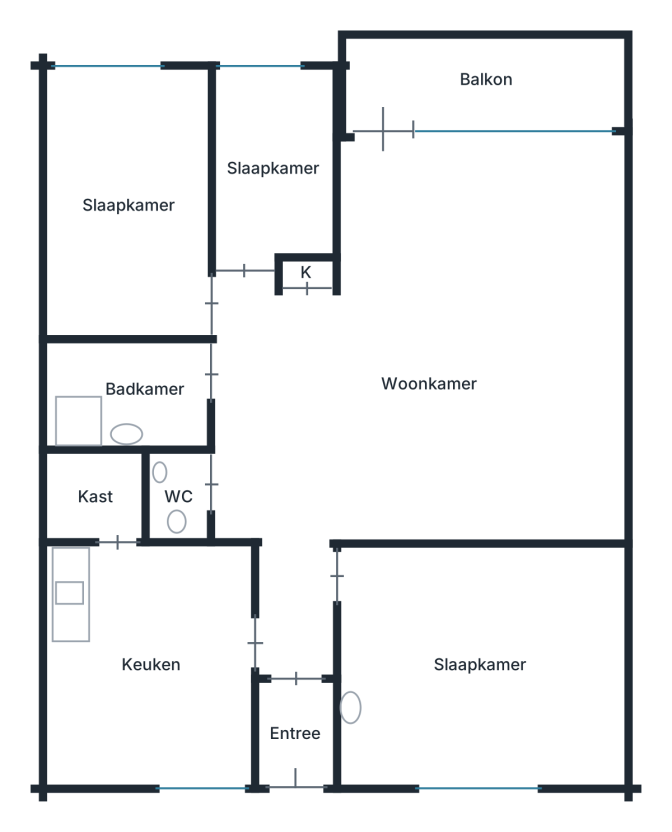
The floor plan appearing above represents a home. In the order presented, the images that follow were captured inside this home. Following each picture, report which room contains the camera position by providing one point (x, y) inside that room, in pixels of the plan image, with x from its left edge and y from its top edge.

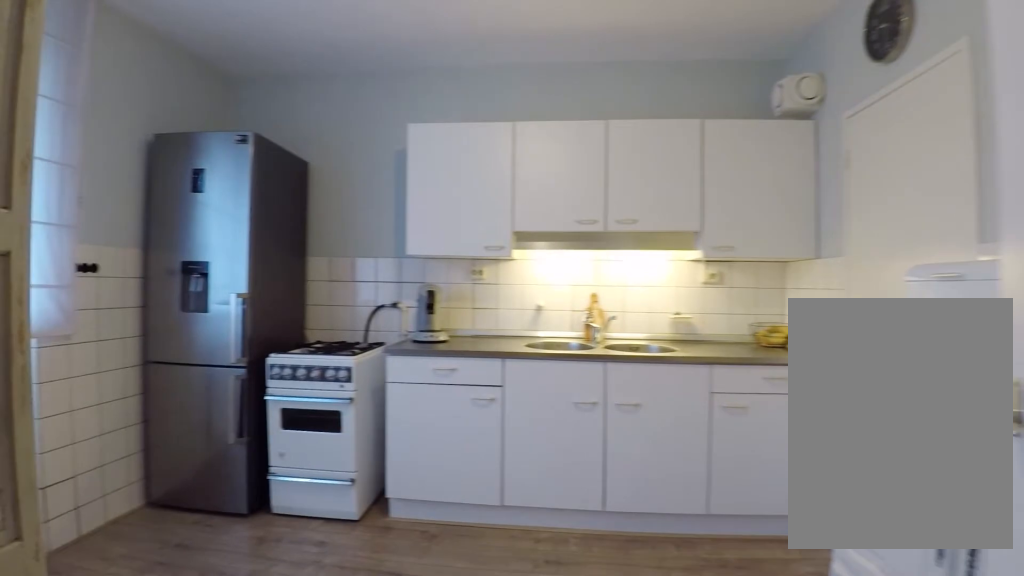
(155, 665)
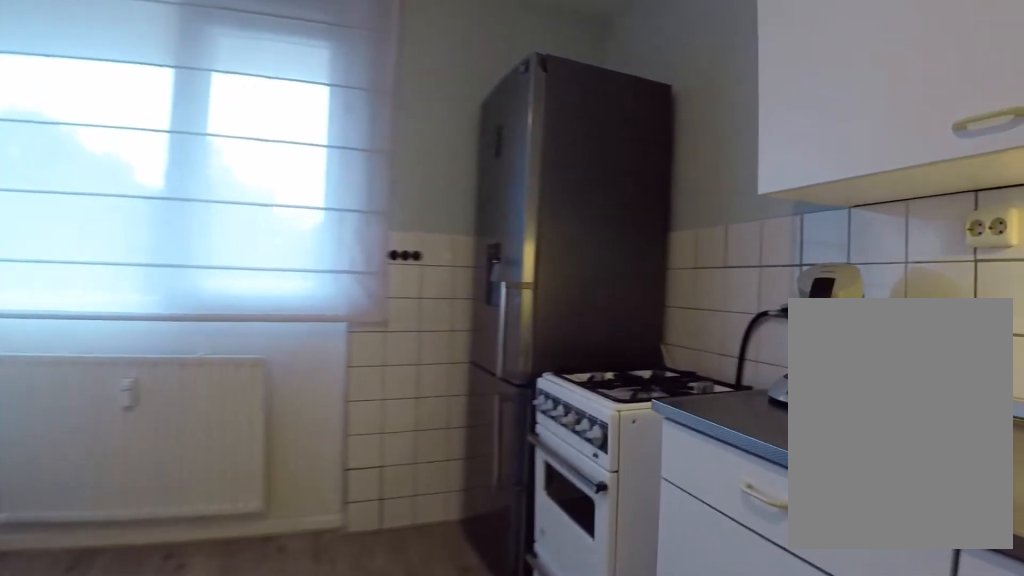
(155, 665)
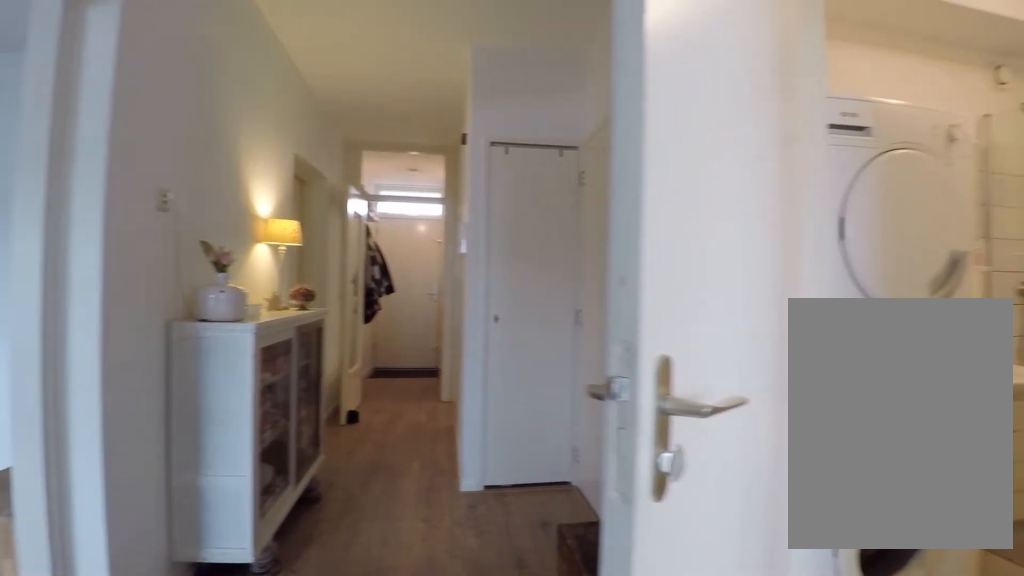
(278, 459)
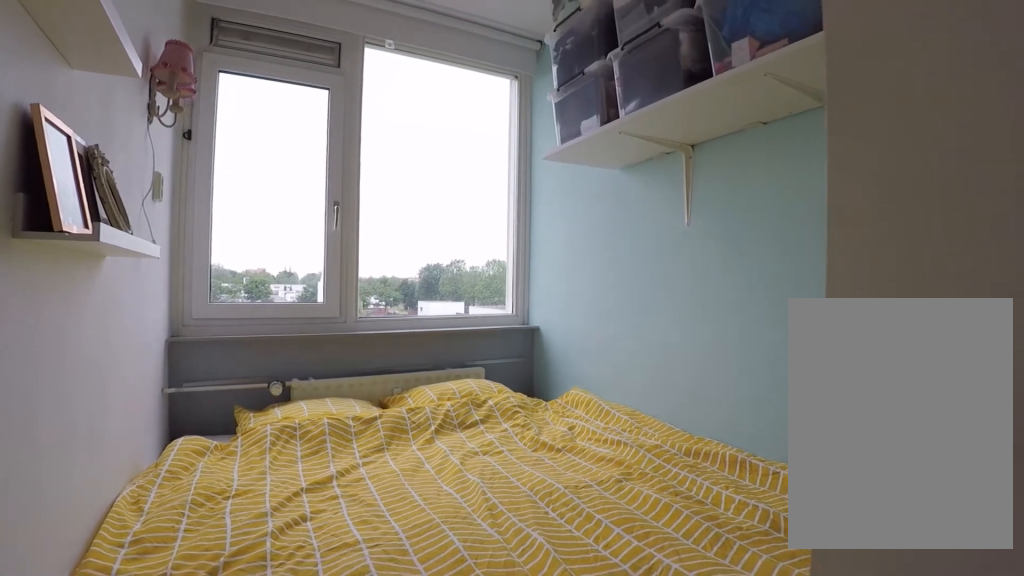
(273, 166)
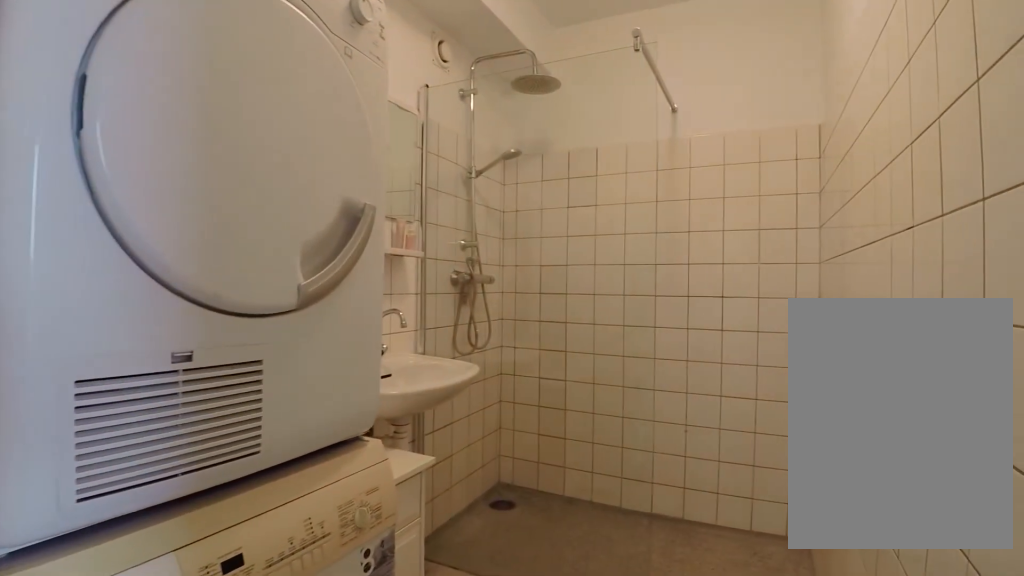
(129, 394)
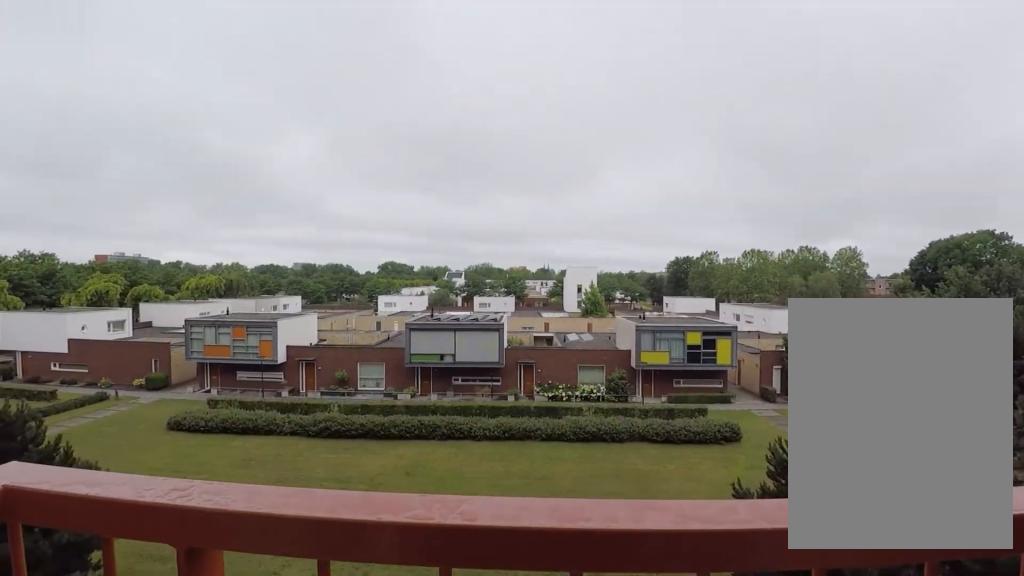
(483, 82)
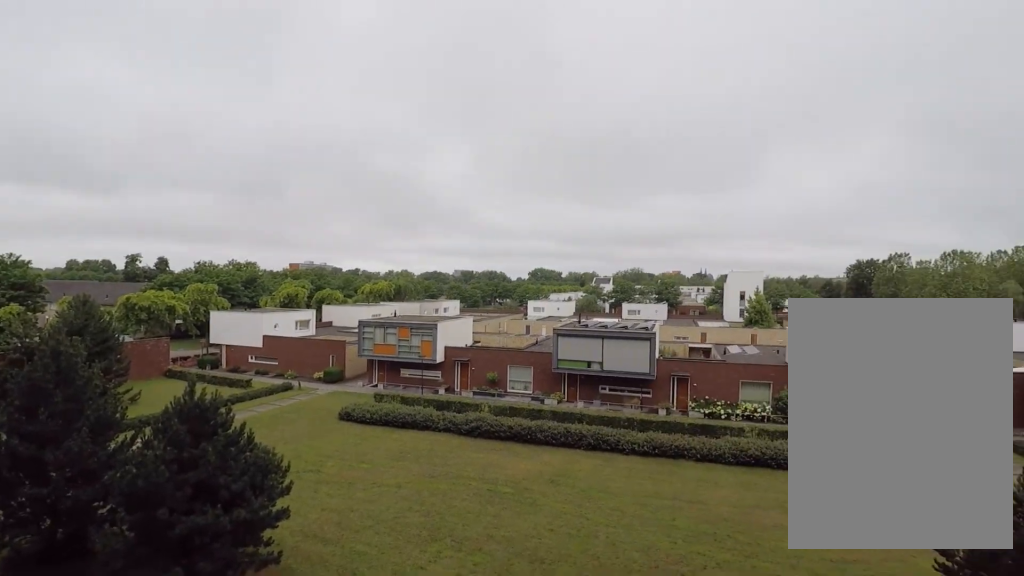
(483, 82)
